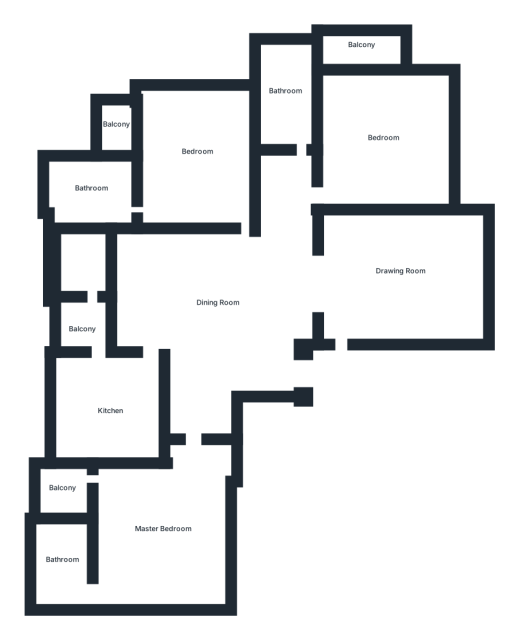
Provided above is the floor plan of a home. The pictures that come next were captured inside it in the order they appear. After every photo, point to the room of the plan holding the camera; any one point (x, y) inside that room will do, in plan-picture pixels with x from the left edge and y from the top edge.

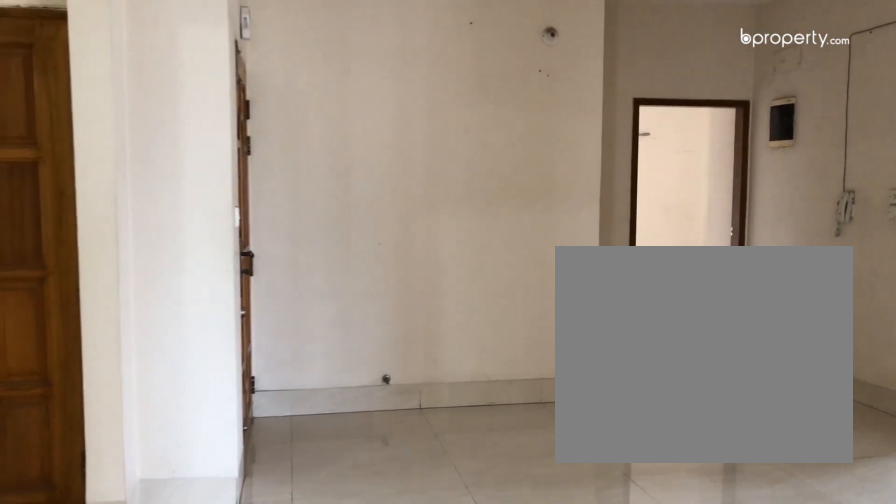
(223, 303)
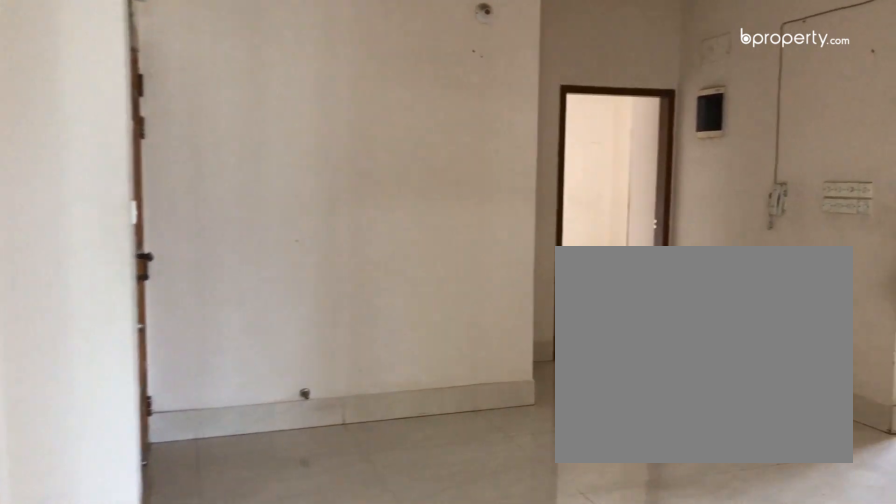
(223, 303)
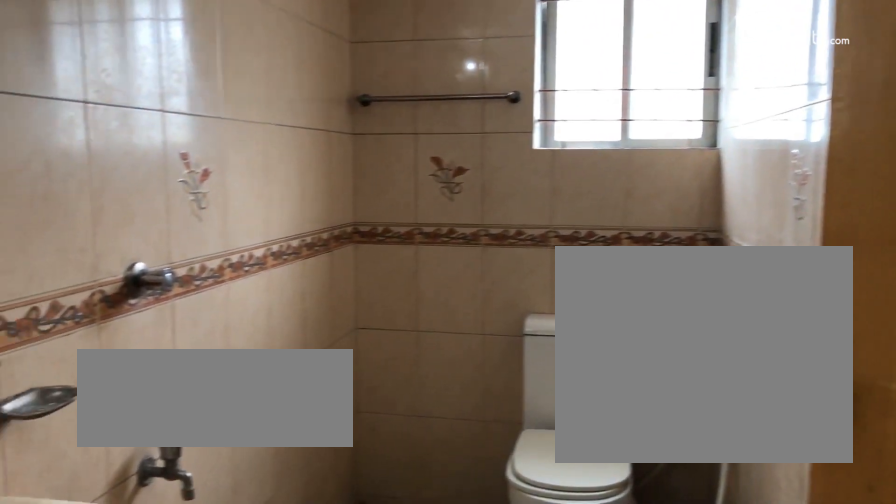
(290, 98)
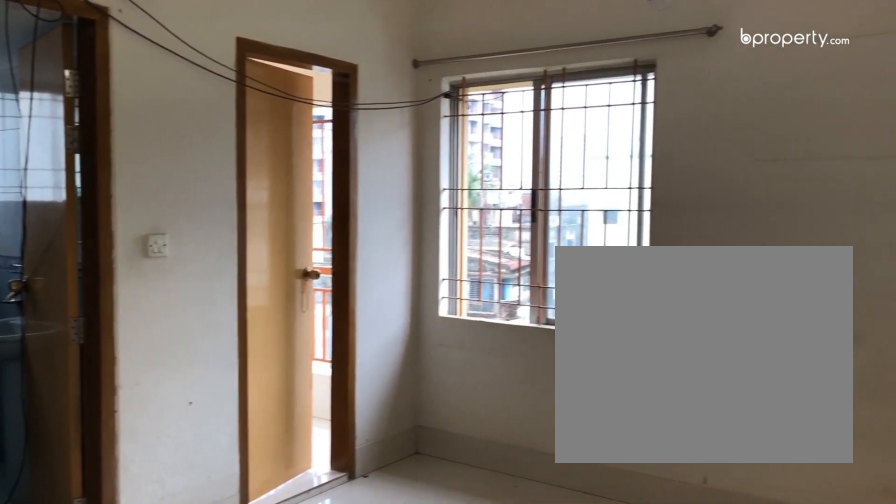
(199, 161)
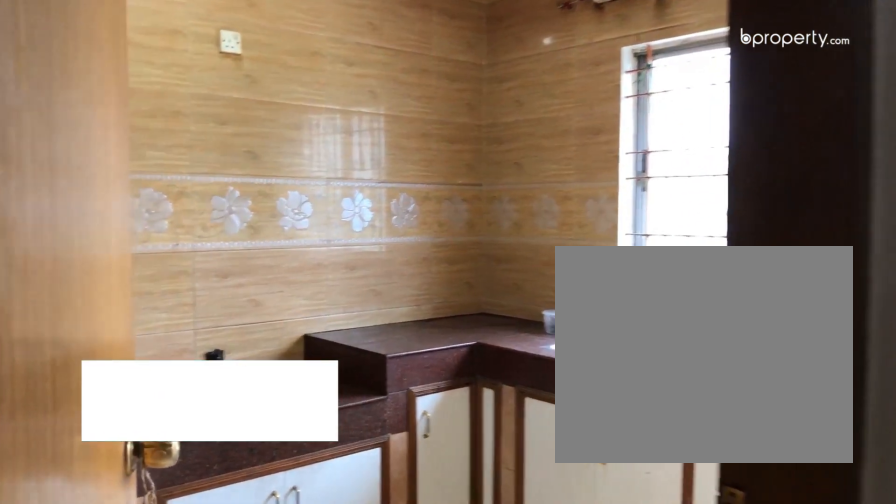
(107, 414)
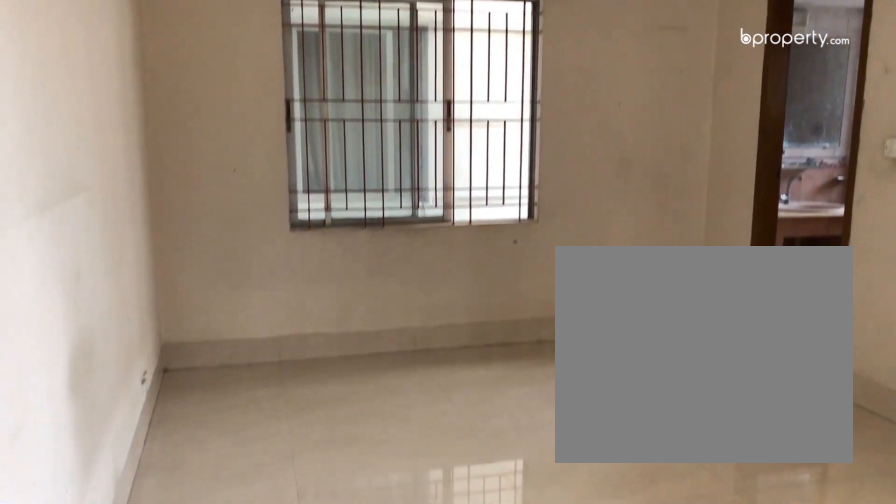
(163, 527)
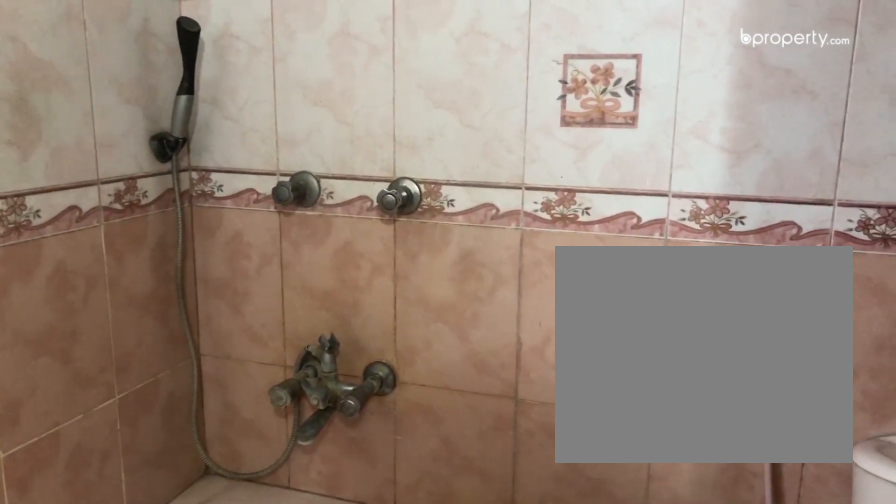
(64, 568)
